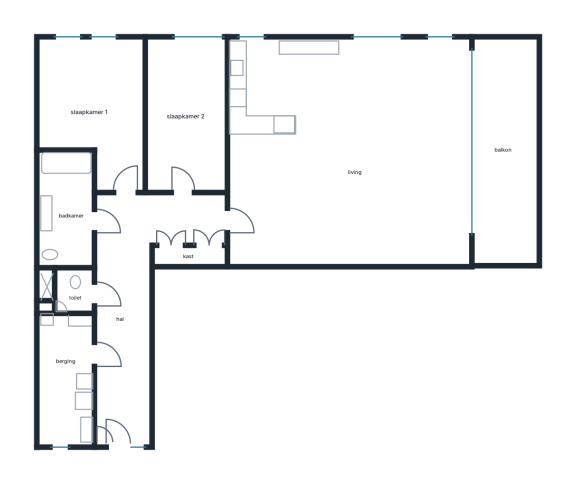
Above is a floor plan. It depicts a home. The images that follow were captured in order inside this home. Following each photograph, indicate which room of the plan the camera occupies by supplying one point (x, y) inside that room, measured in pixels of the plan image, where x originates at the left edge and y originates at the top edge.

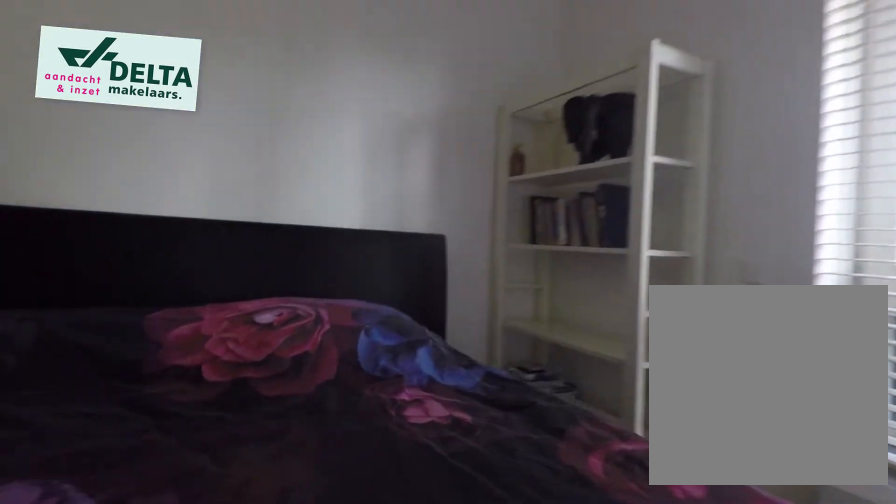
(90, 115)
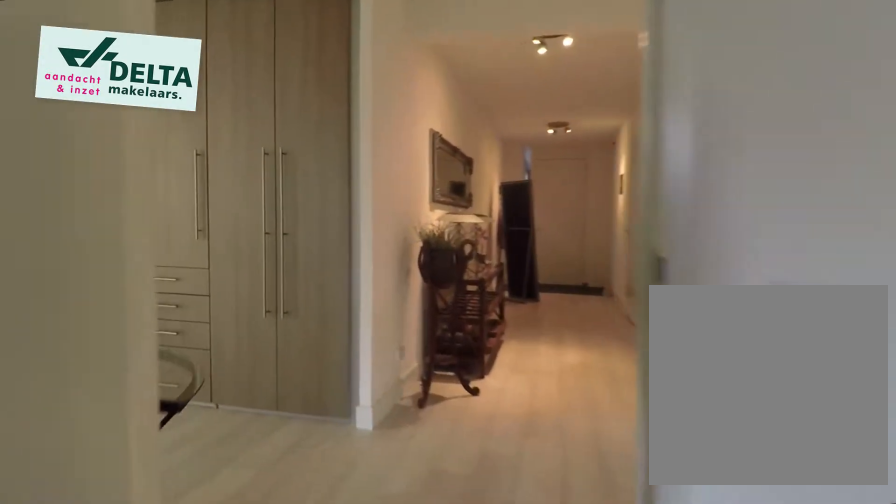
(90, 115)
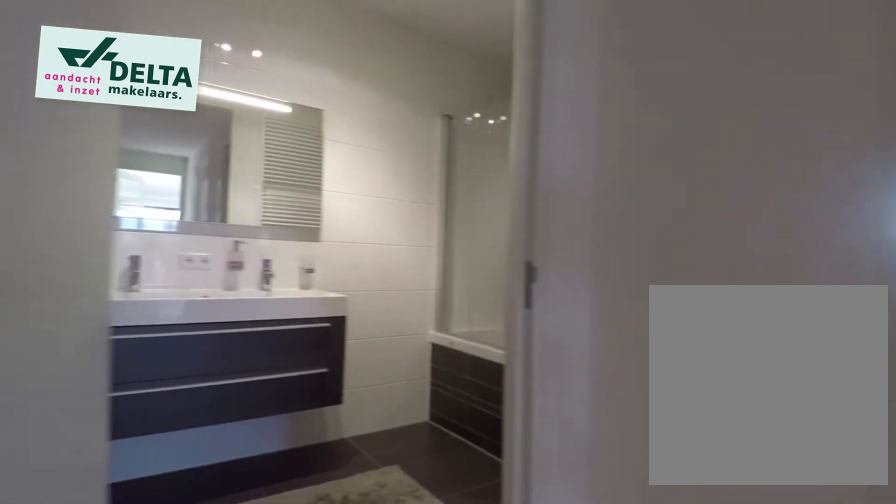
(133, 298)
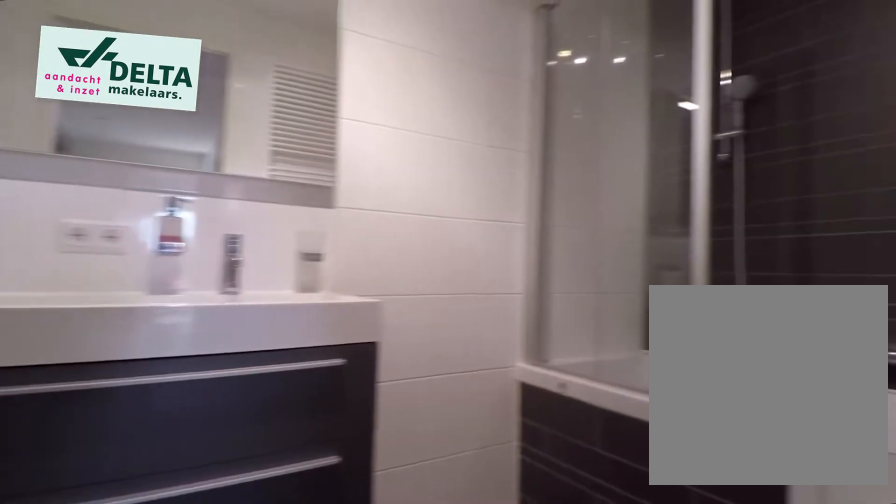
(64, 208)
